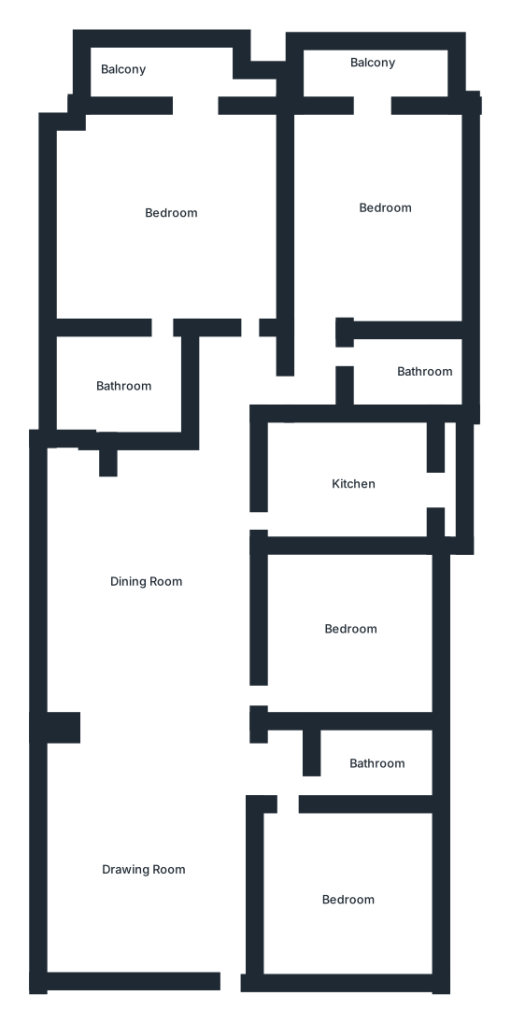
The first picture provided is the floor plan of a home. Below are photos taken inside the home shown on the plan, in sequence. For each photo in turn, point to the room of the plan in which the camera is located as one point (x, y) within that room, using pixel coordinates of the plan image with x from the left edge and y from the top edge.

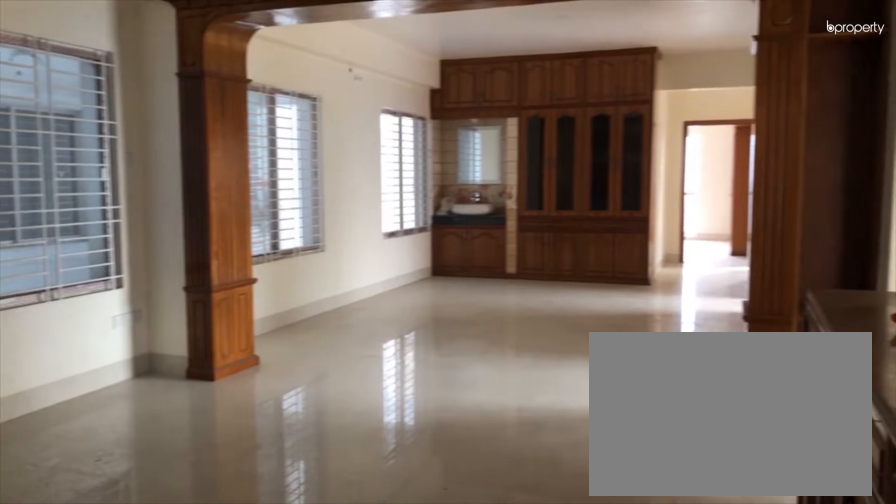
(149, 847)
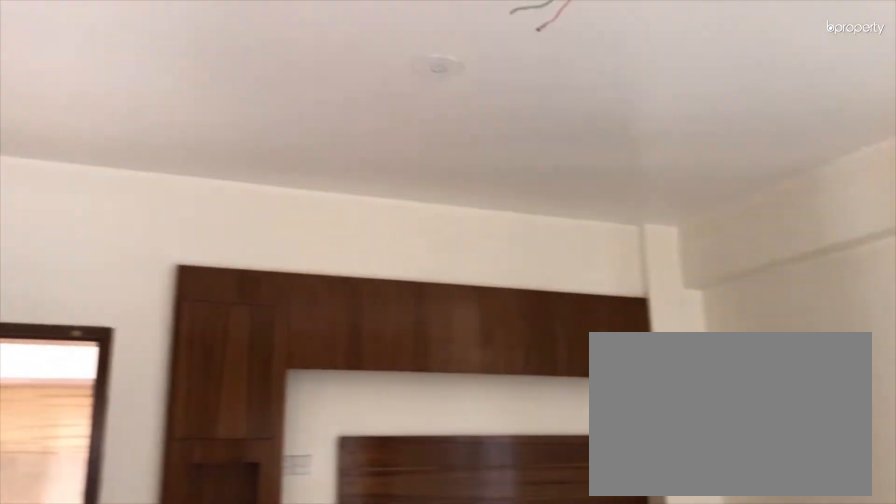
(149, 846)
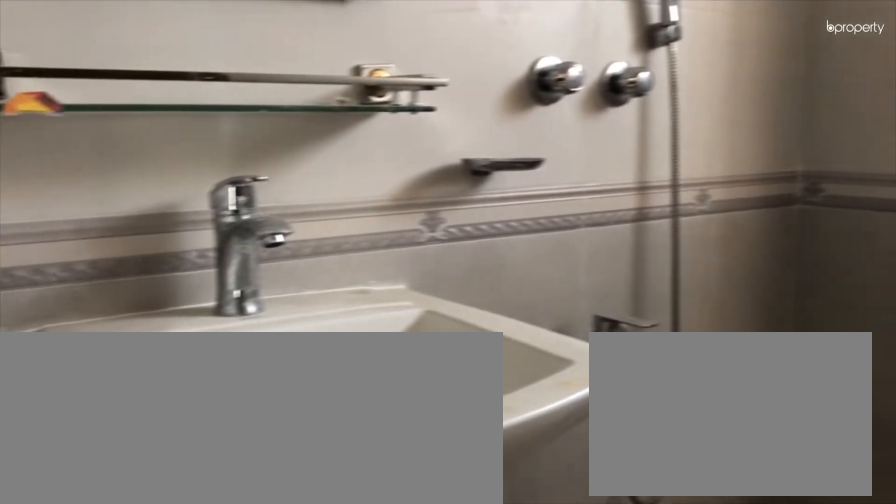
(370, 758)
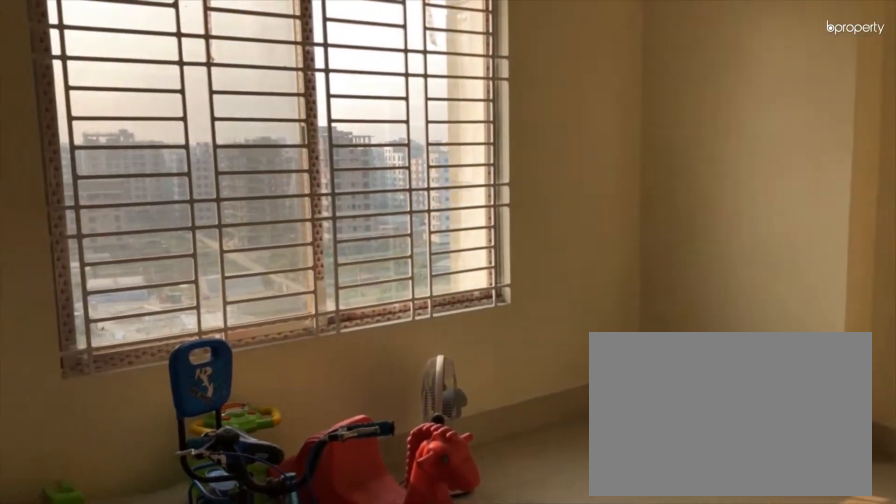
(351, 894)
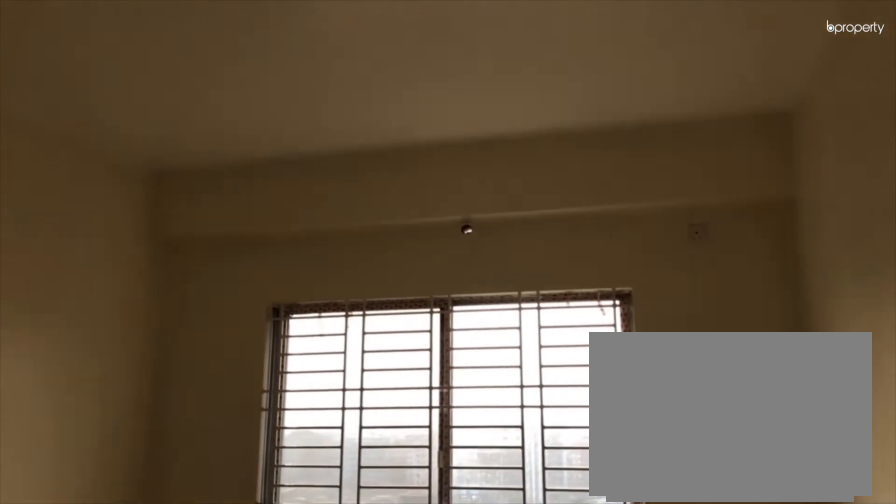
(349, 628)
